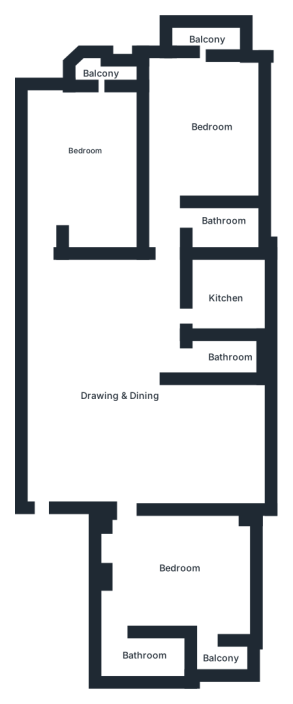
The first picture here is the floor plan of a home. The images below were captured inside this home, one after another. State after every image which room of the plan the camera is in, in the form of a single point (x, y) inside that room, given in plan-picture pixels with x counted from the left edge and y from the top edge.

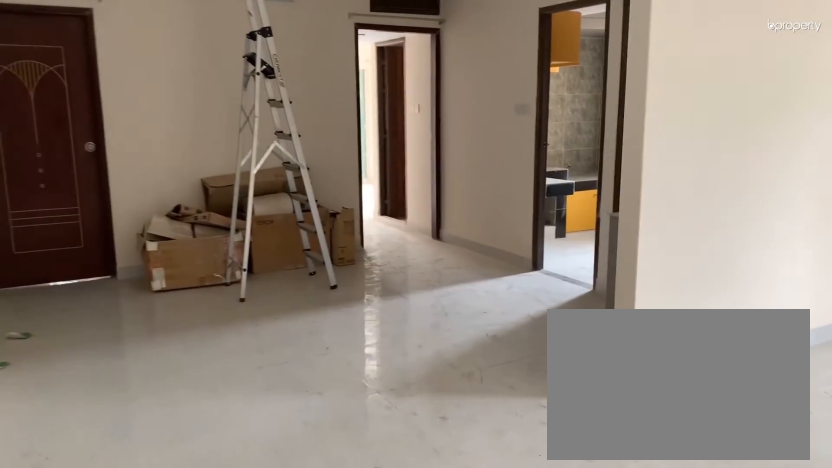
(126, 425)
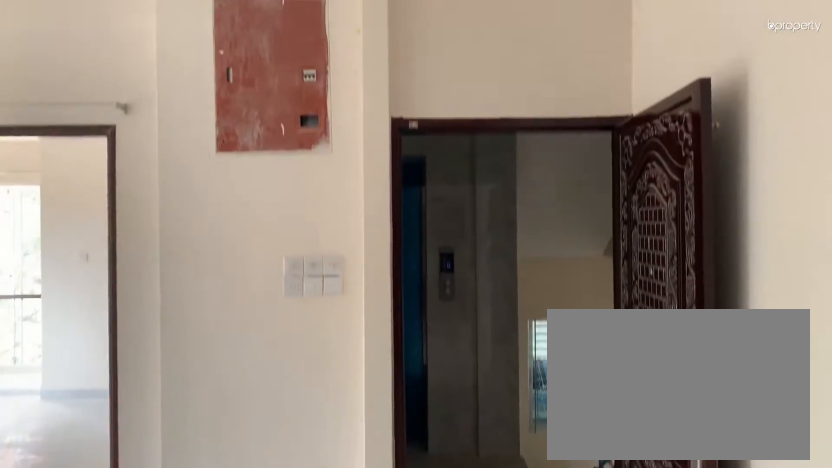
(126, 425)
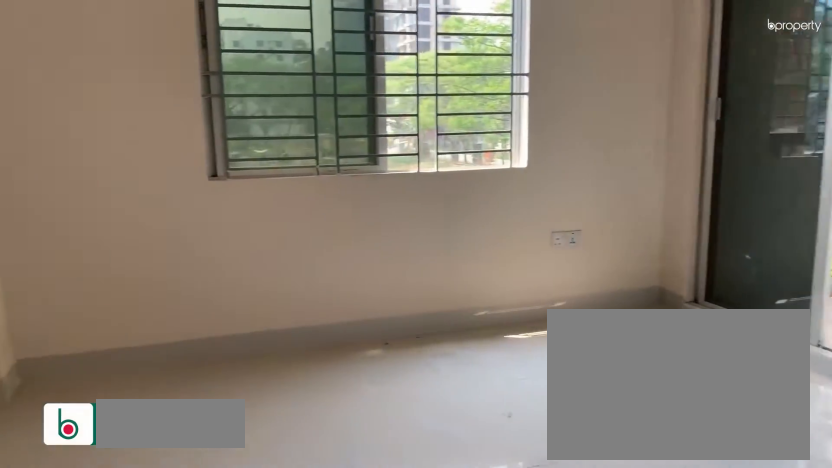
(176, 584)
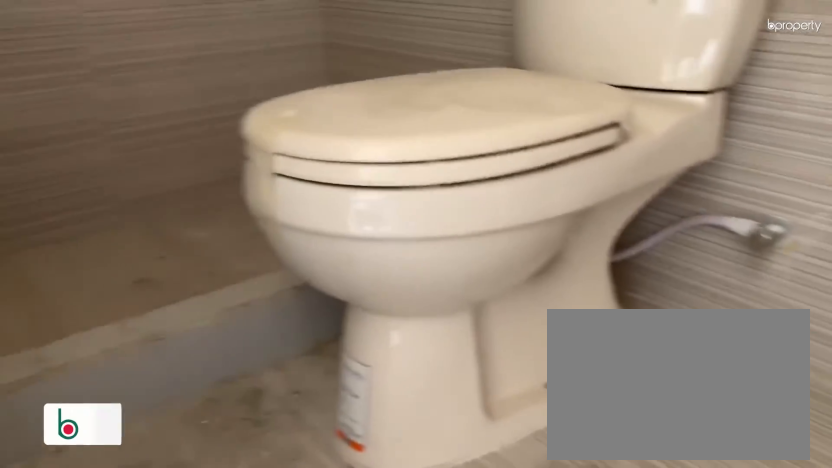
(141, 653)
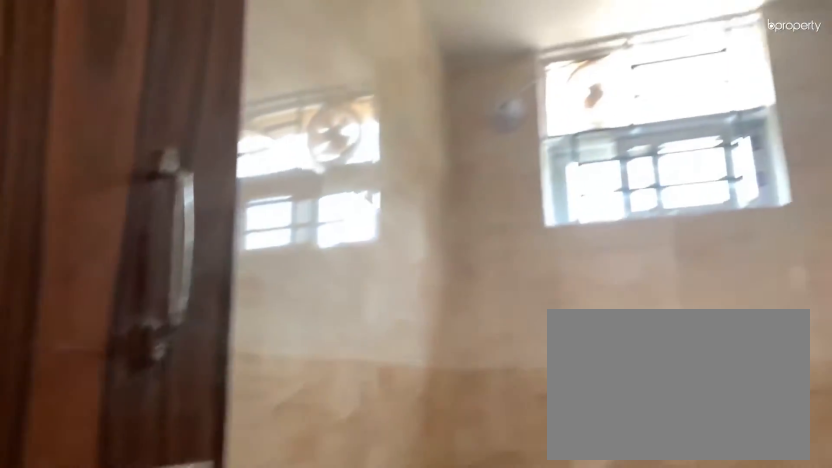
(225, 358)
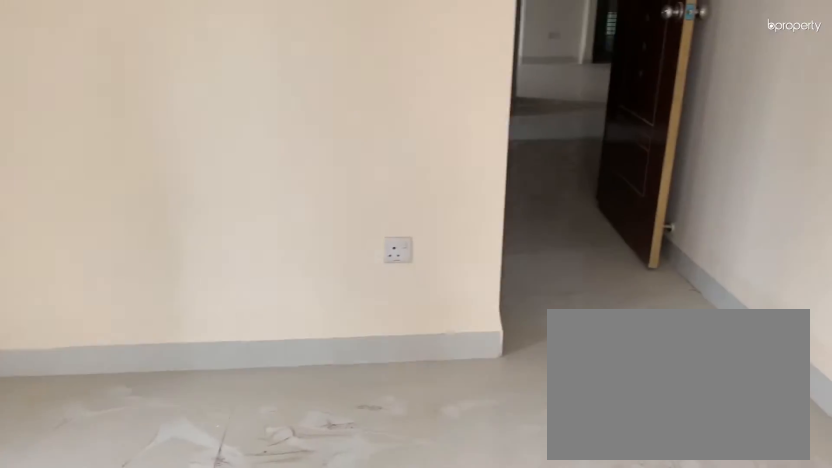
(203, 111)
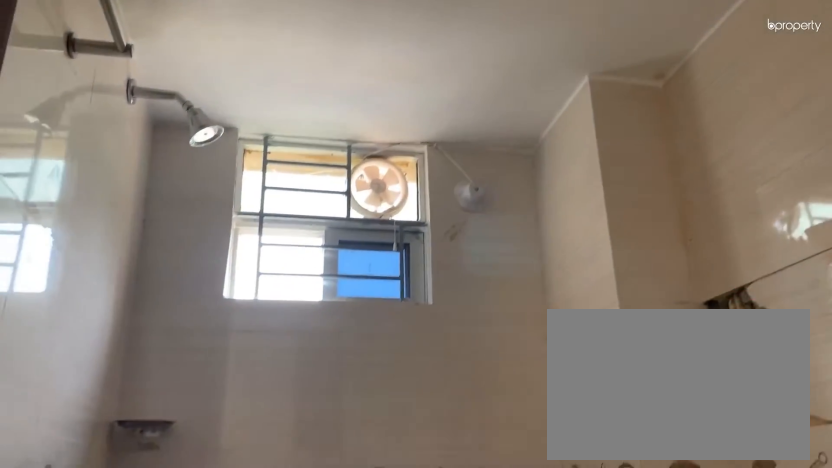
(221, 227)
